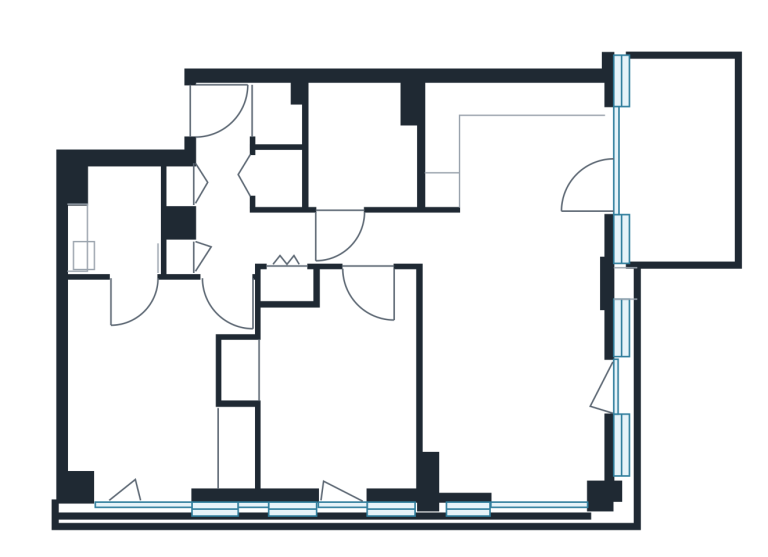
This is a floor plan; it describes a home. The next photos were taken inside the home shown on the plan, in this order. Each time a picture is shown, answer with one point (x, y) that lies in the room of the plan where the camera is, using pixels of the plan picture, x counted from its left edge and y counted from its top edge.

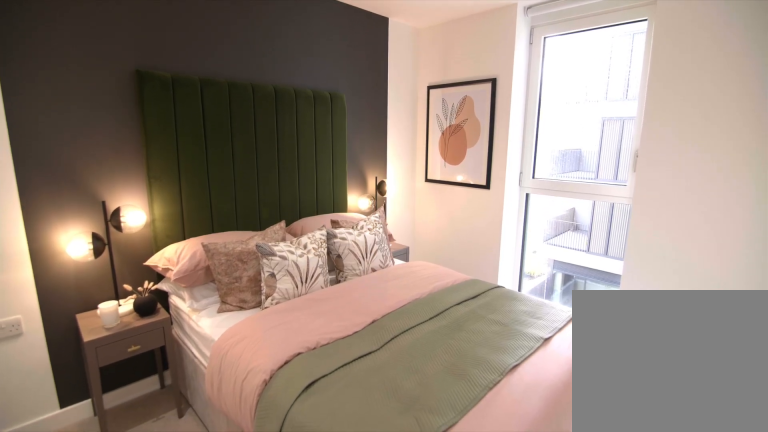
(332, 380)
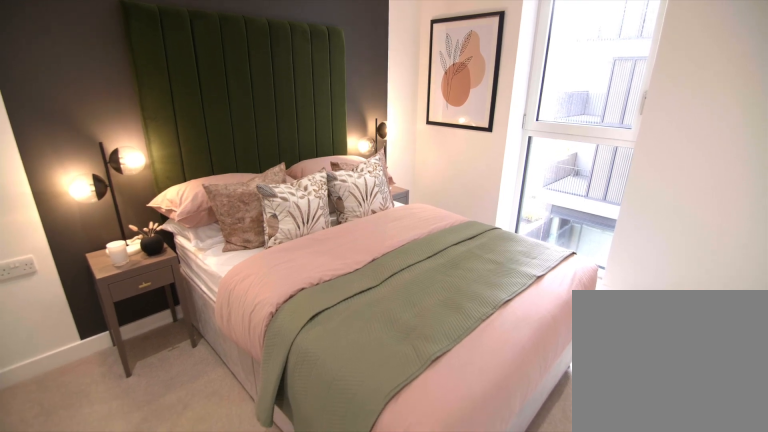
(332, 380)
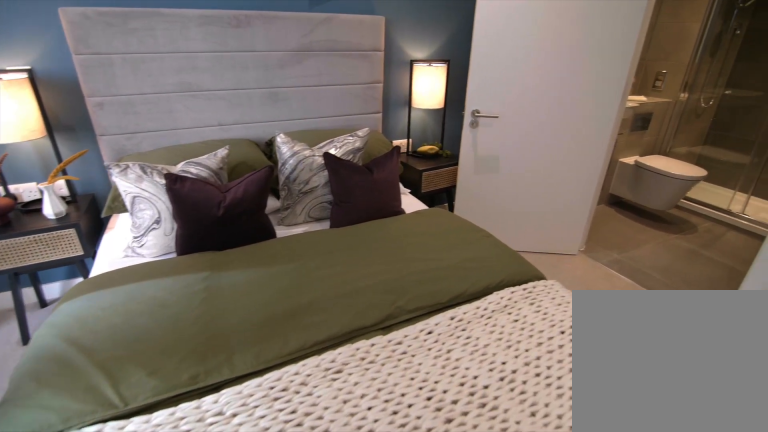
(156, 386)
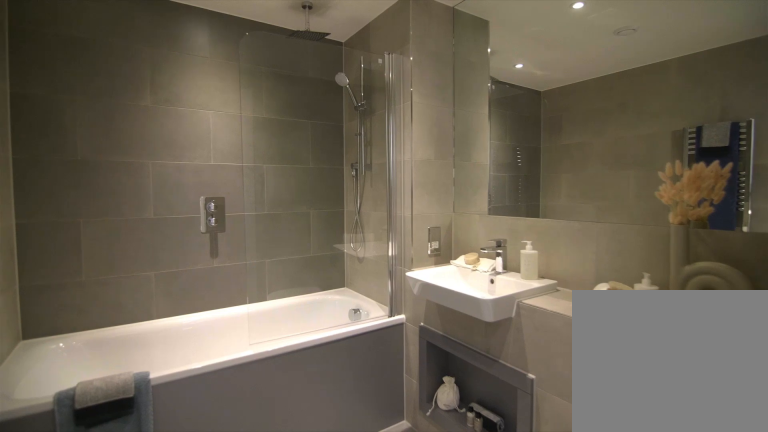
(360, 149)
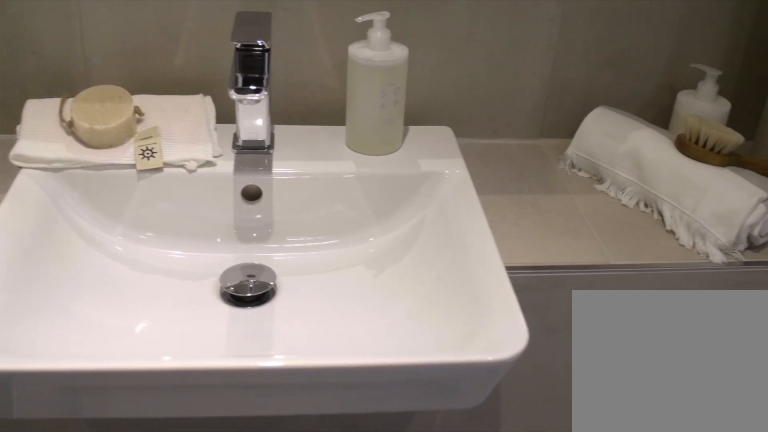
(360, 150)
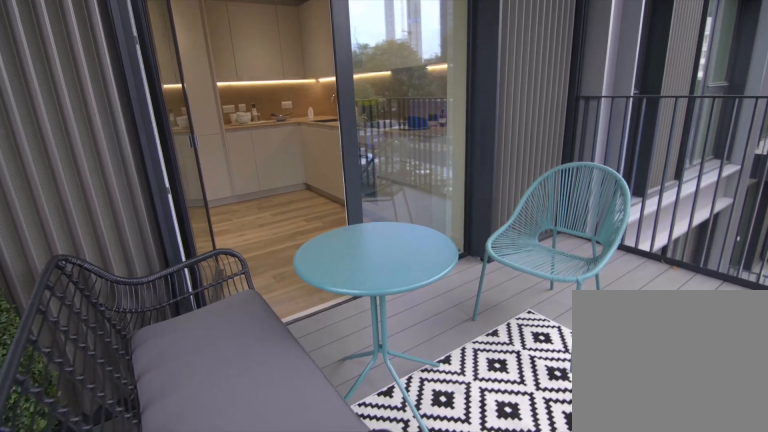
(676, 162)
